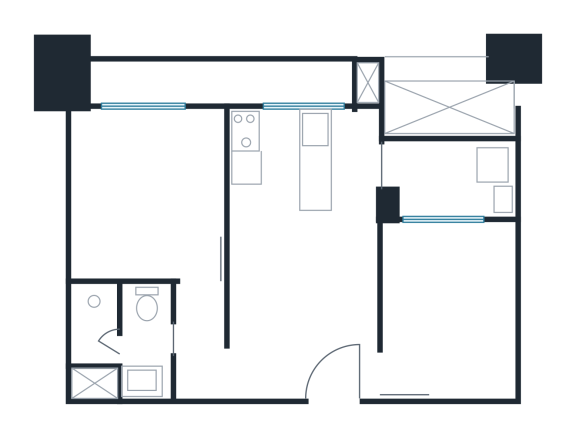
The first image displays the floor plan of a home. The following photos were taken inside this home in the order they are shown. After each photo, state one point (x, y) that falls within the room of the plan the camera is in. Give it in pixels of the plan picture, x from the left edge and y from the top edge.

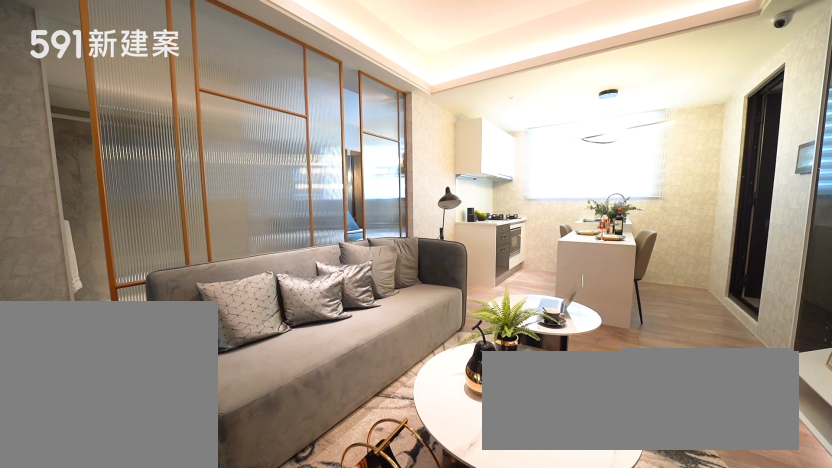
(302, 280)
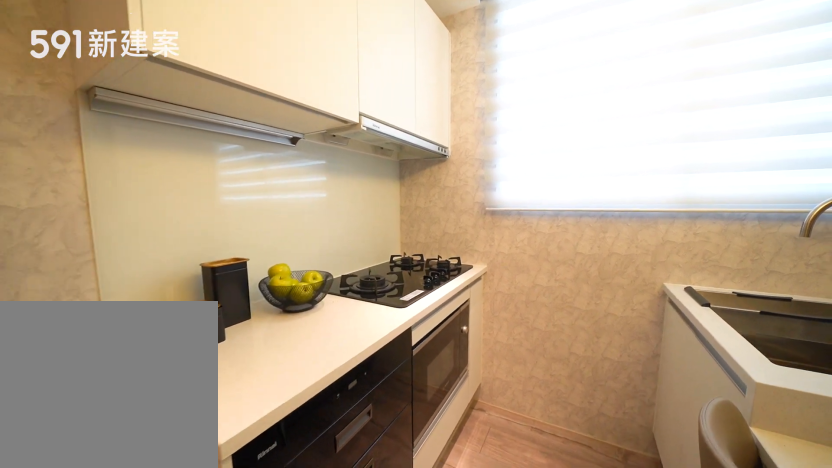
(274, 156)
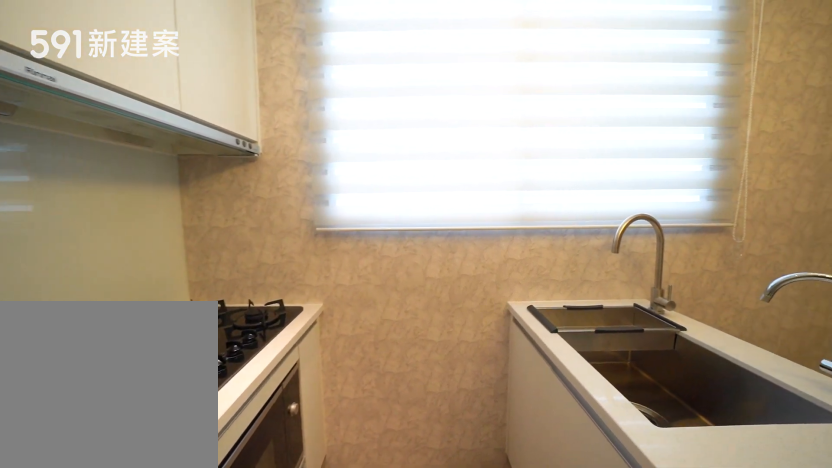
(274, 156)
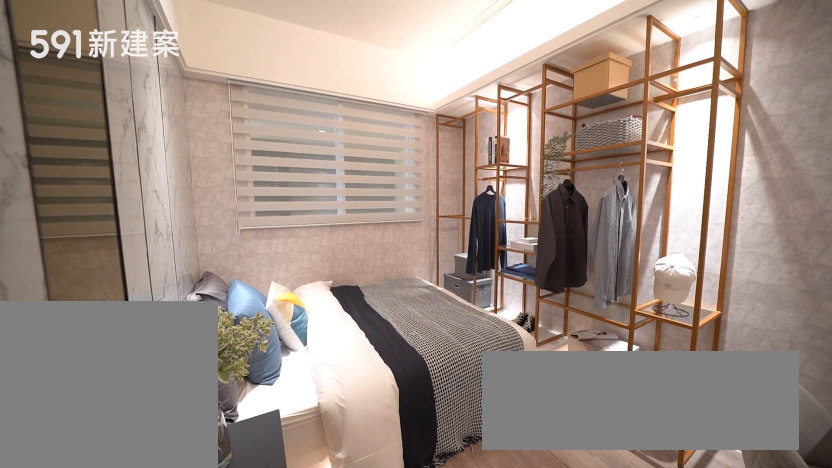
(452, 305)
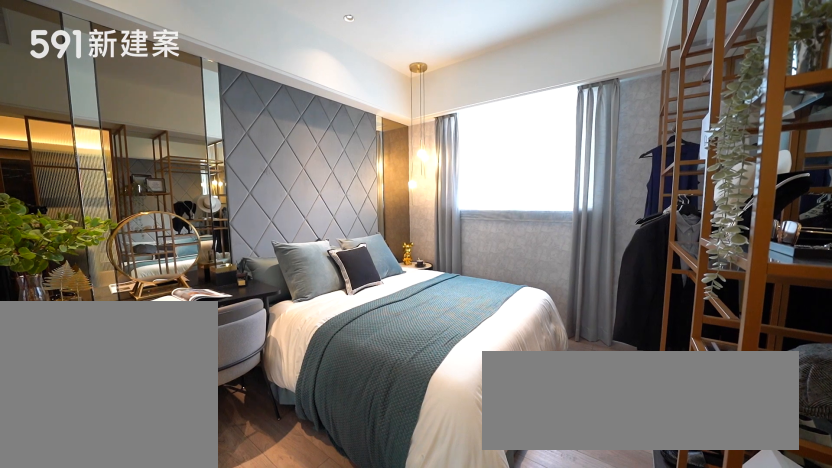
(147, 192)
